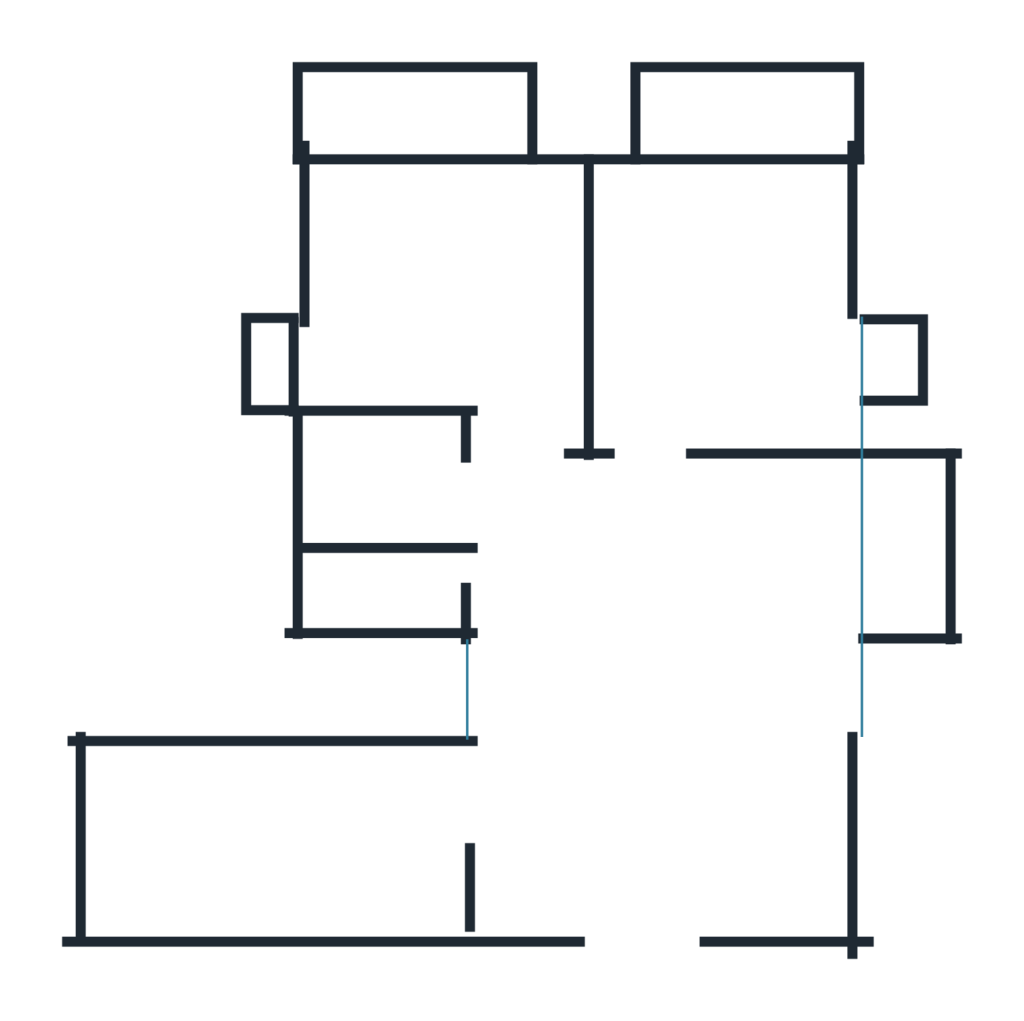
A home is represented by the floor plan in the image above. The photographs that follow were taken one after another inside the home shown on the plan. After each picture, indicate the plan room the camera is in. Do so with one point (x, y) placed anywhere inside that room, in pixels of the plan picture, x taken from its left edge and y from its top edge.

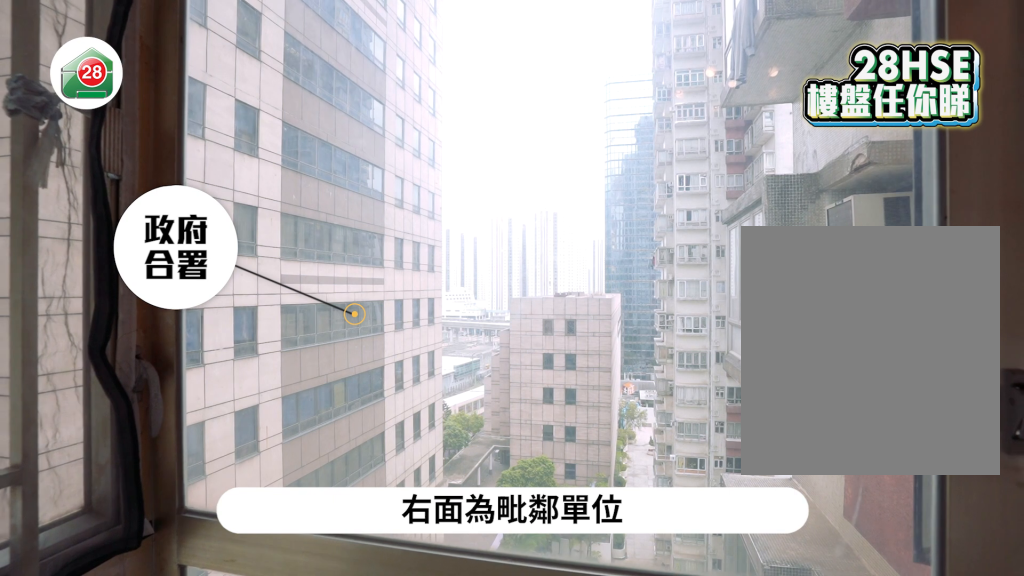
(666, 719)
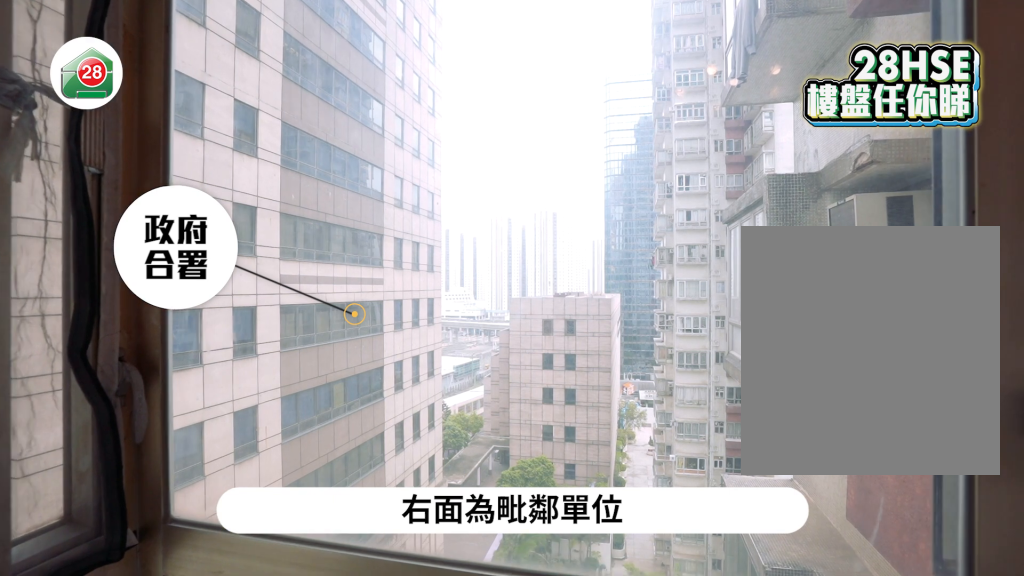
(665, 716)
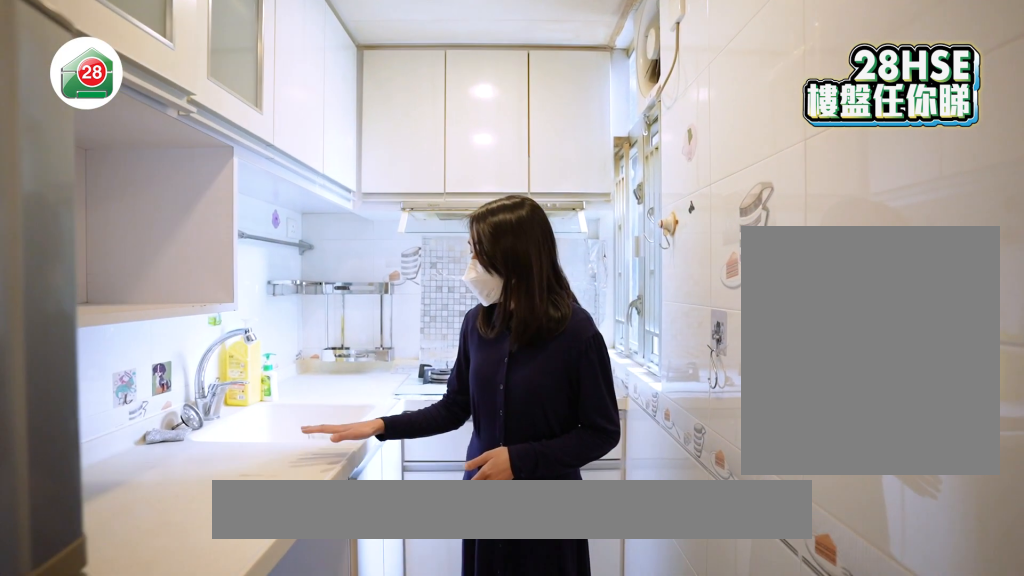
(324, 821)
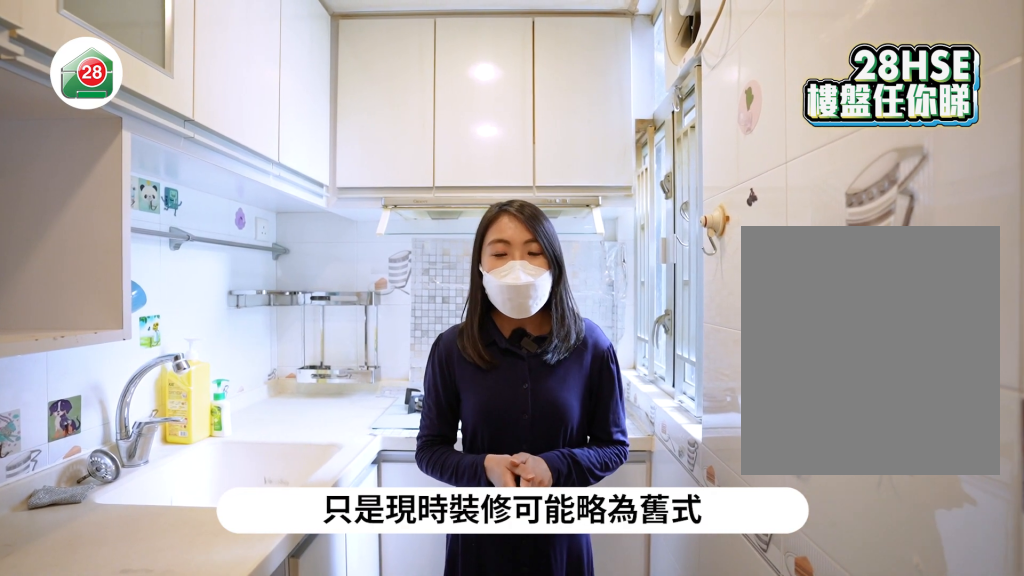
(324, 822)
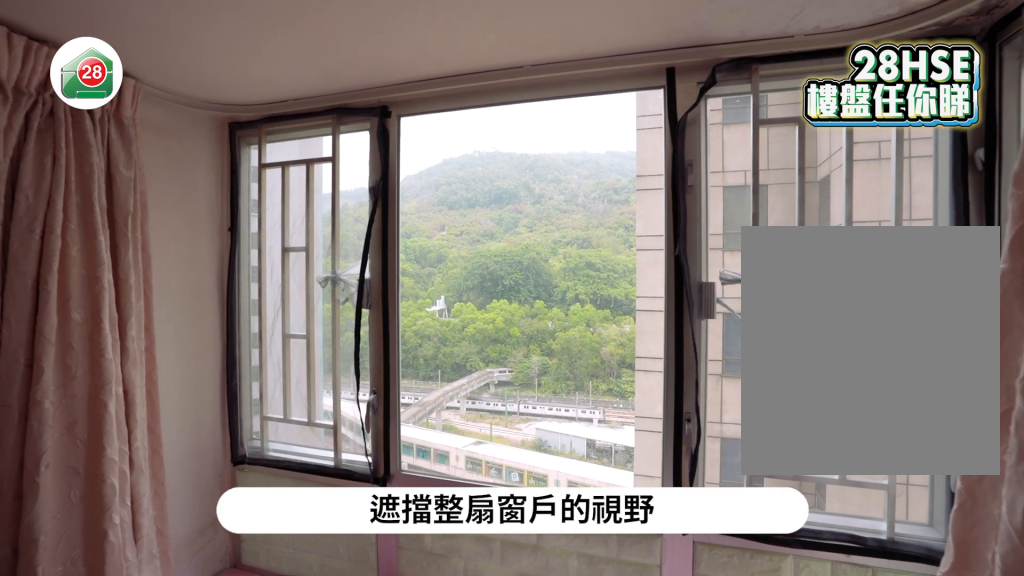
(725, 307)
